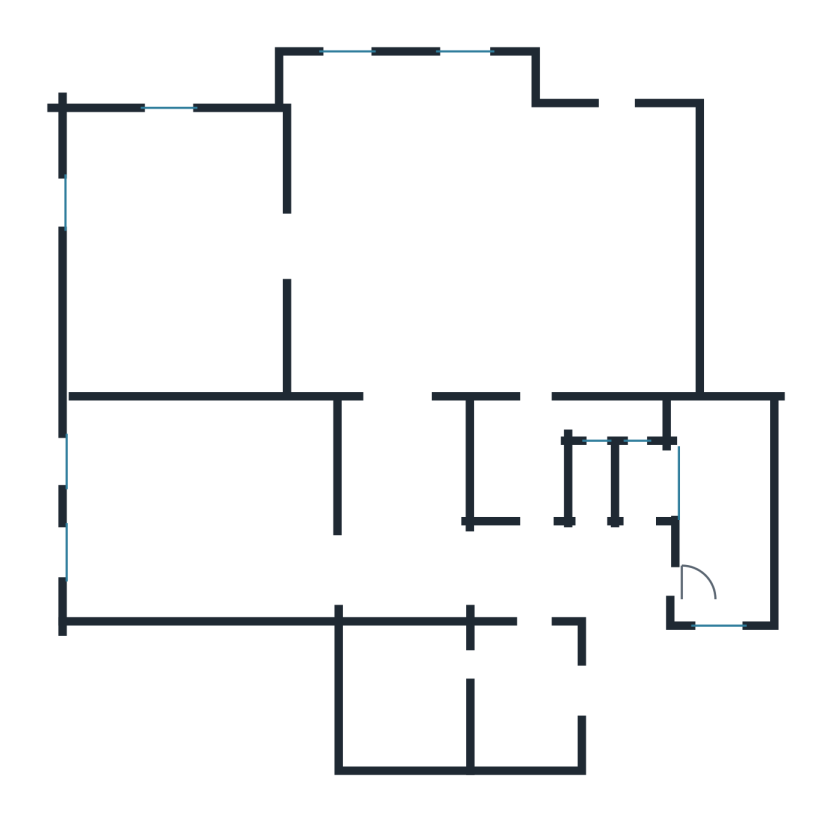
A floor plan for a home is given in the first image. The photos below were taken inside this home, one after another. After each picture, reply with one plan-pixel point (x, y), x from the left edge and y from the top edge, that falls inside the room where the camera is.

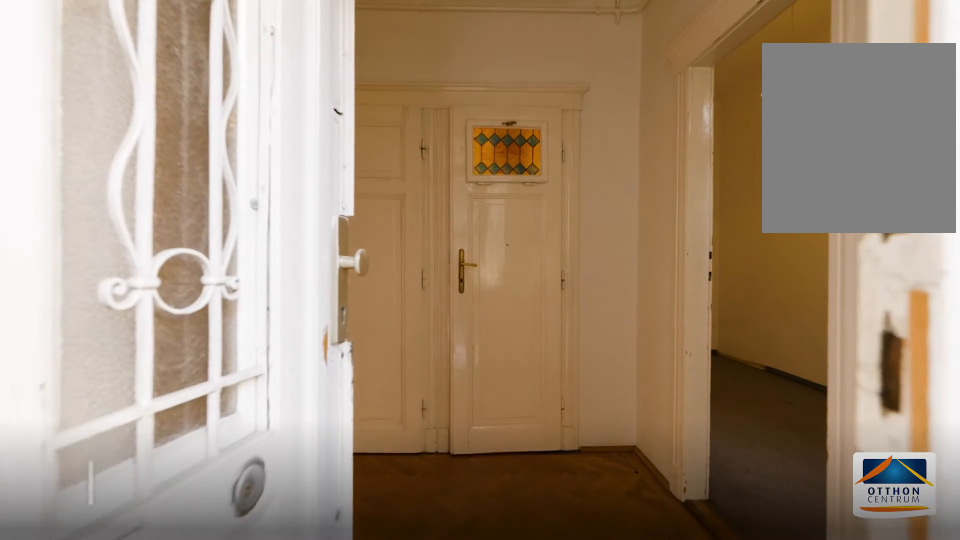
(522, 576)
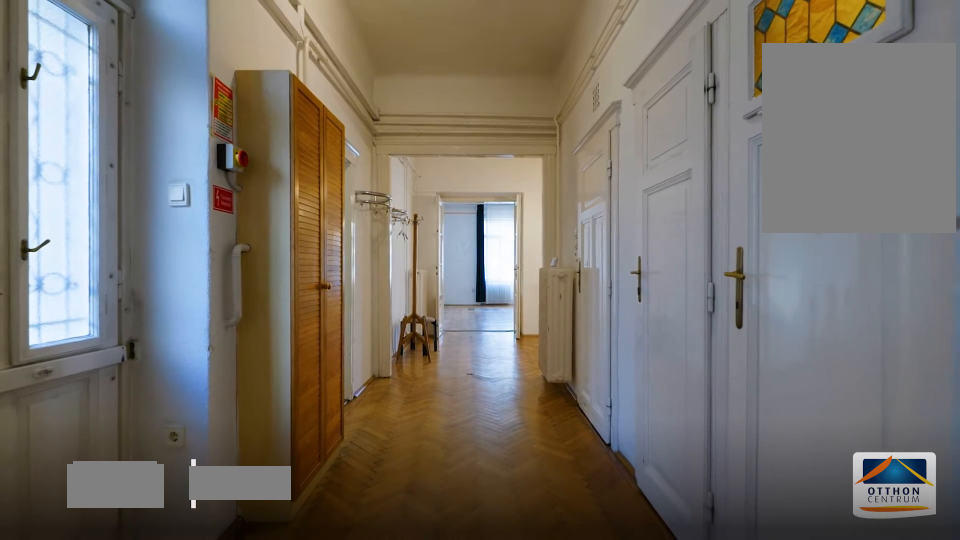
(522, 575)
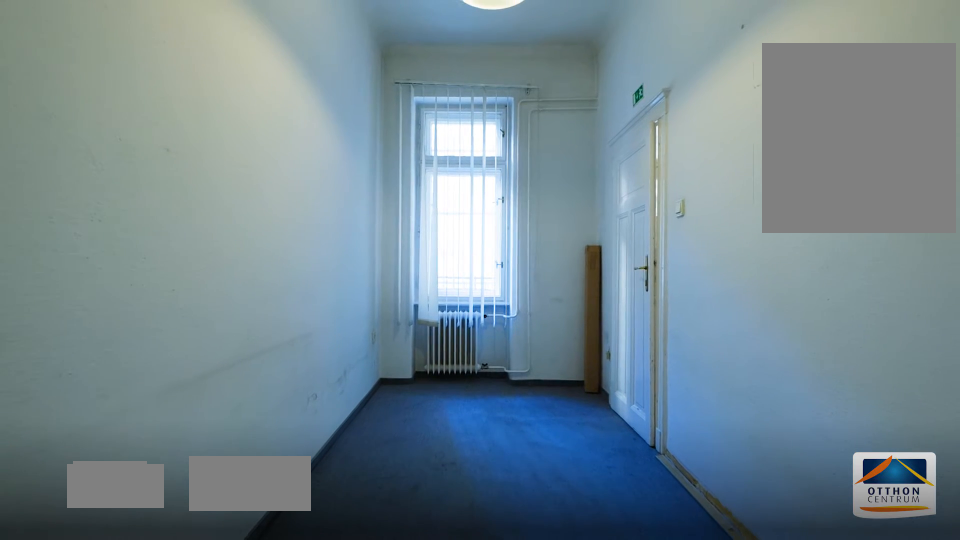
(717, 536)
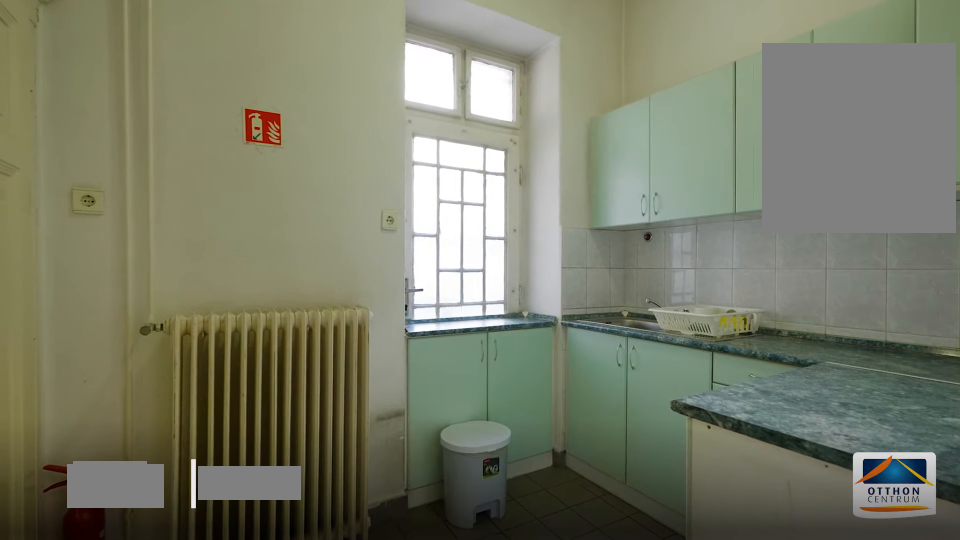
(525, 707)
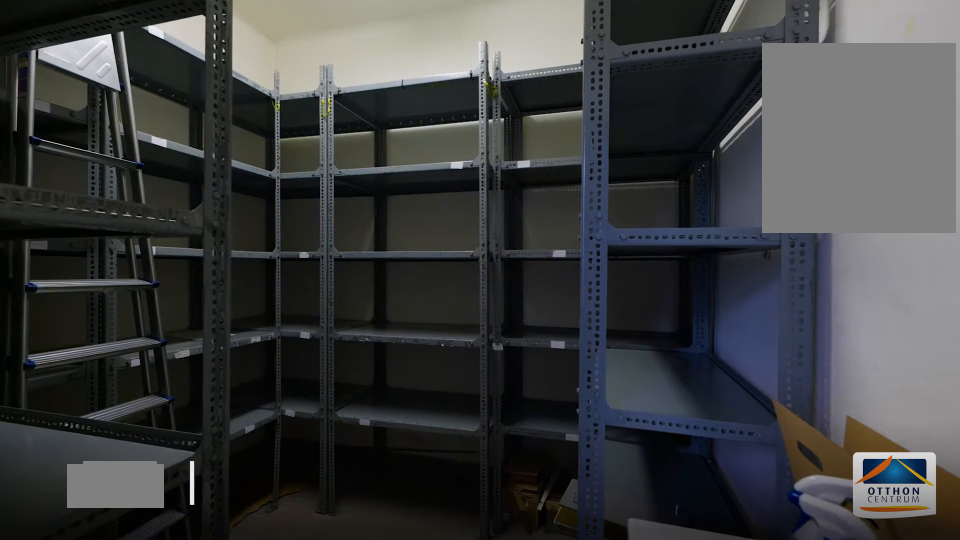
(424, 707)
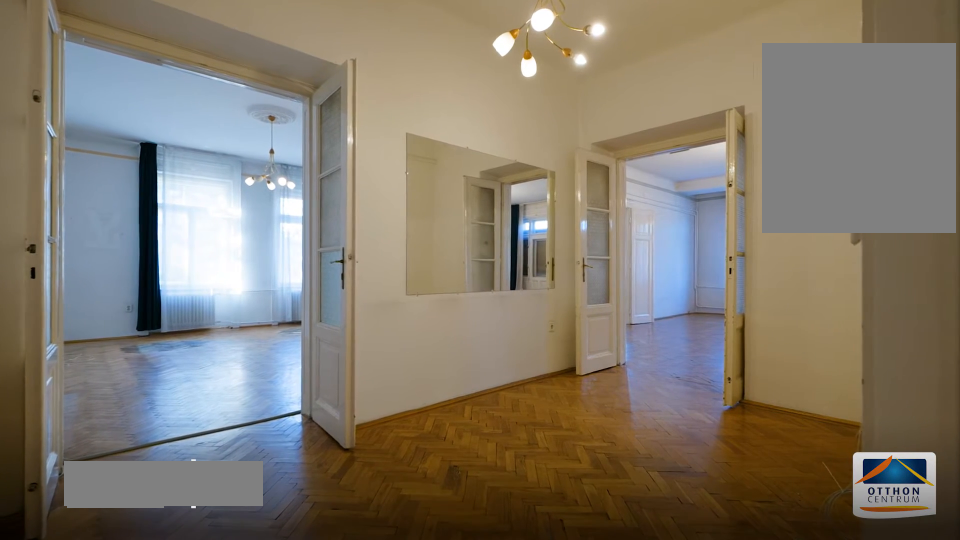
(405, 561)
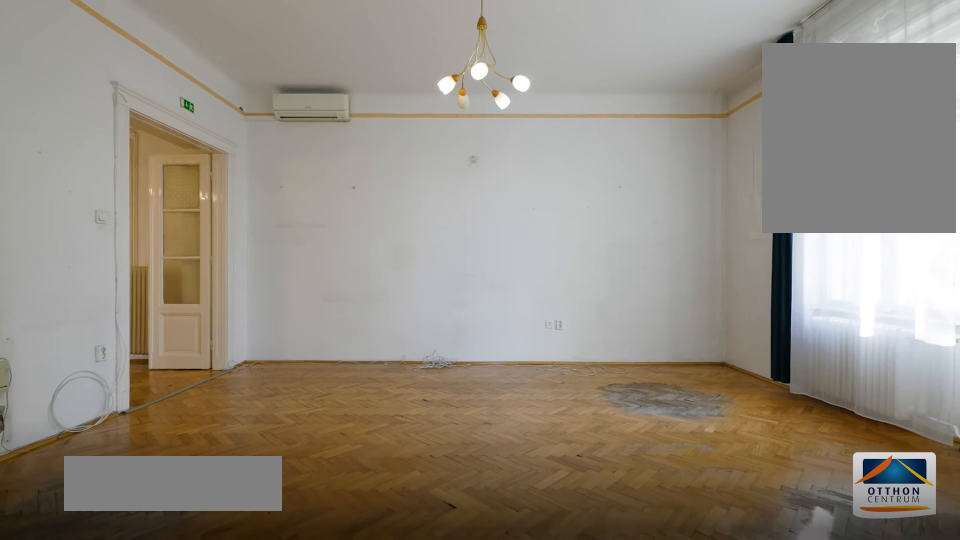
(198, 536)
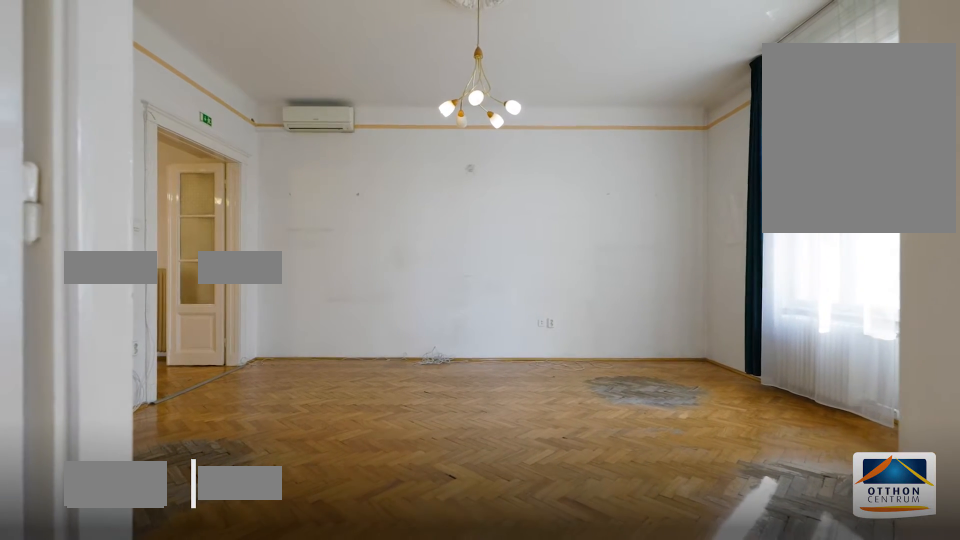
(198, 536)
